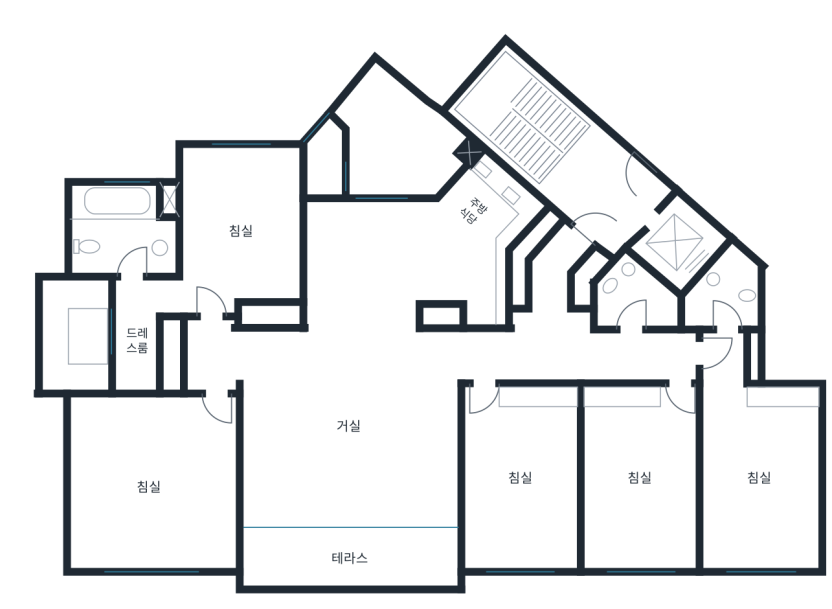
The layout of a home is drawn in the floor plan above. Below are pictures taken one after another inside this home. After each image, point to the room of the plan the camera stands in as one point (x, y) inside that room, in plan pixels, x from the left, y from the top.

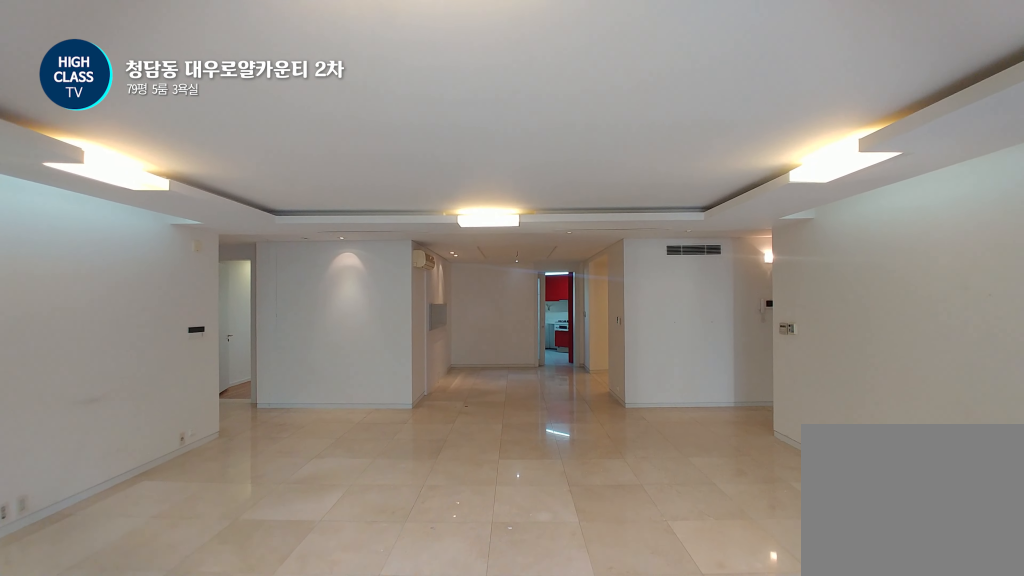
(350, 437)
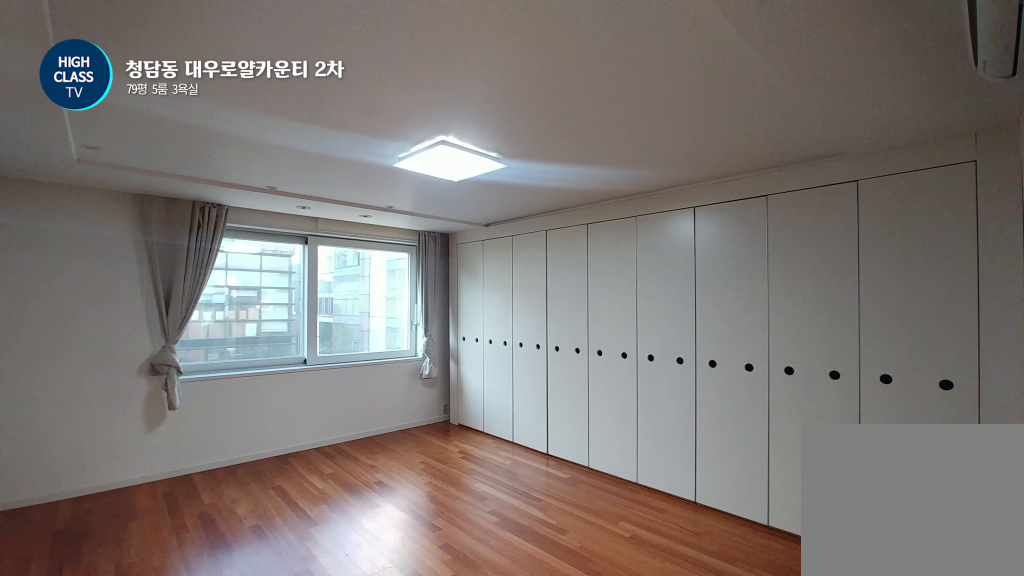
(153, 486)
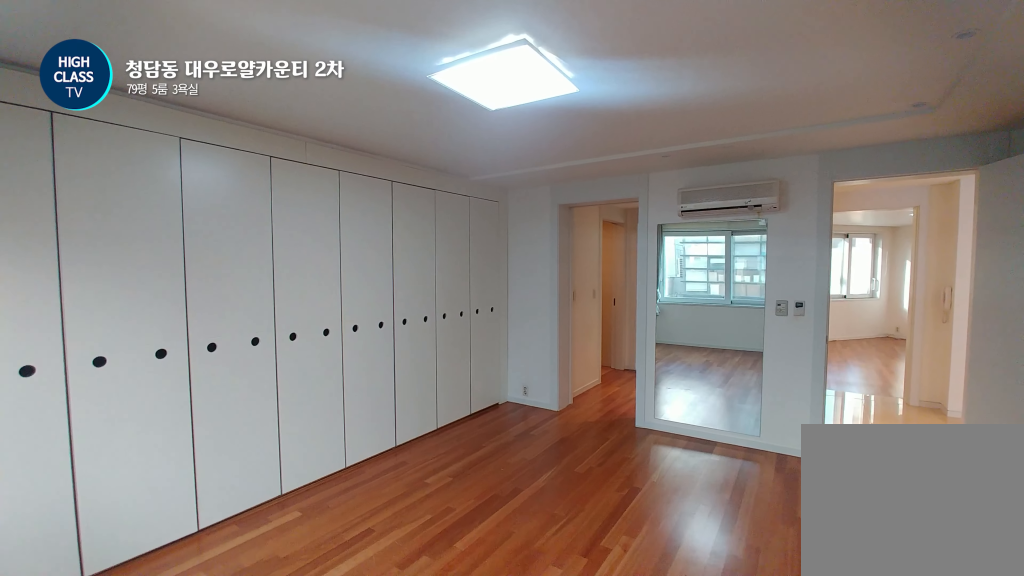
(153, 486)
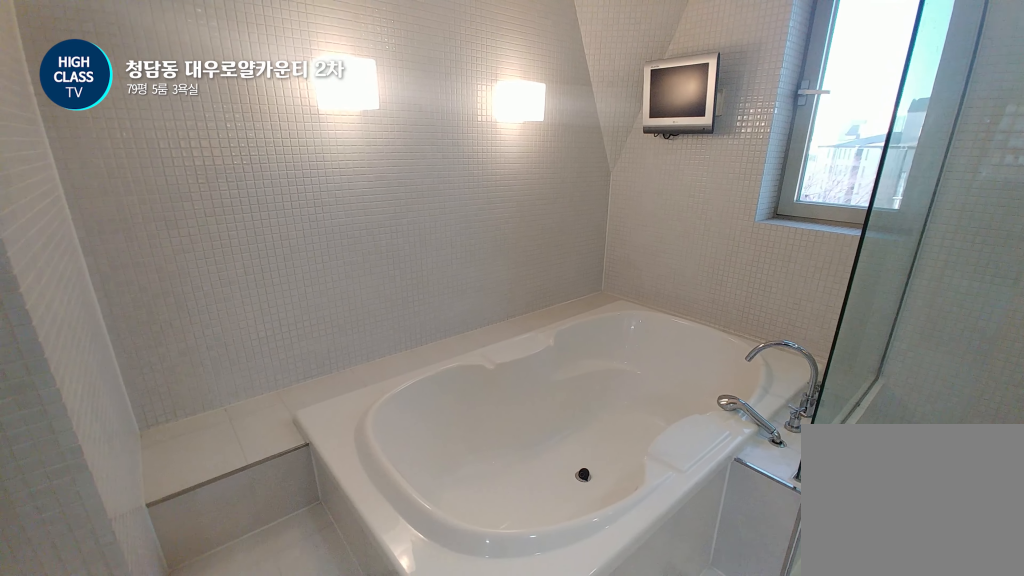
(124, 230)
